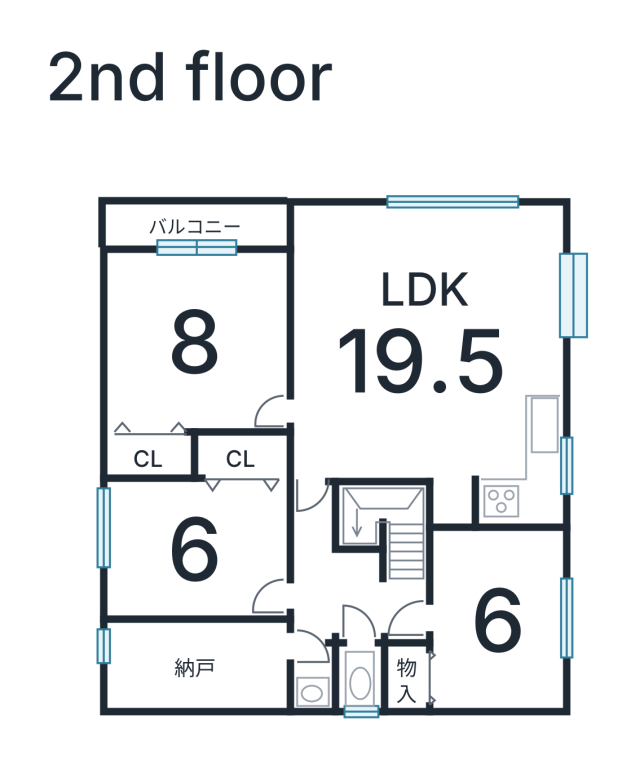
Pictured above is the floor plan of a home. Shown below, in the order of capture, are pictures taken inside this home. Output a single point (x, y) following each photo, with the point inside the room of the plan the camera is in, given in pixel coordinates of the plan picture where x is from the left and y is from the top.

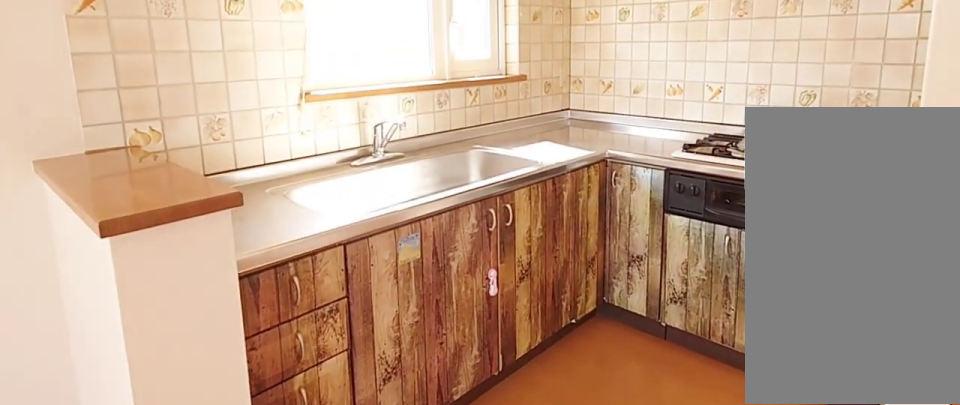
(482, 463)
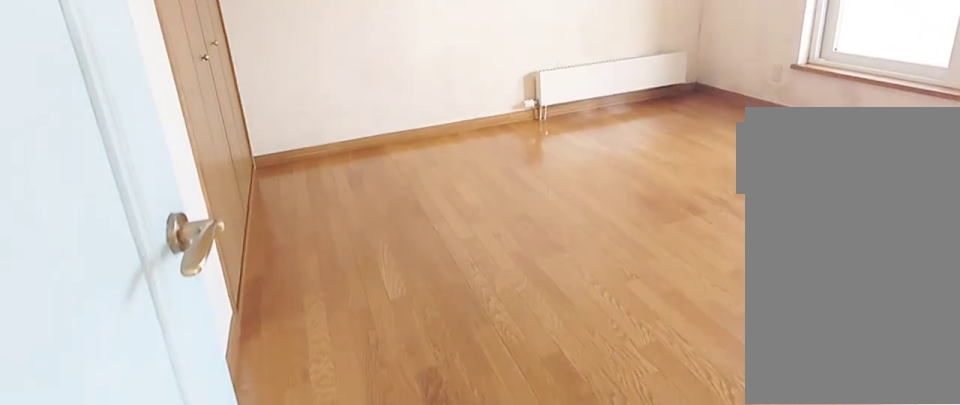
(187, 347)
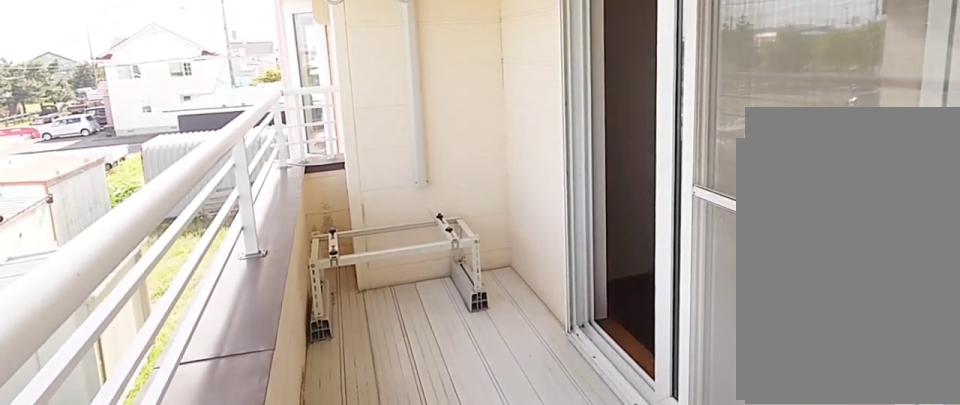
(184, 228)
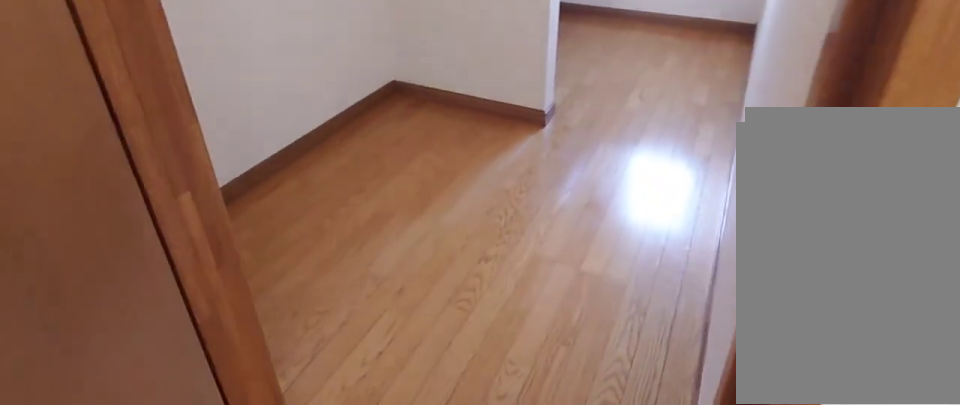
(189, 676)
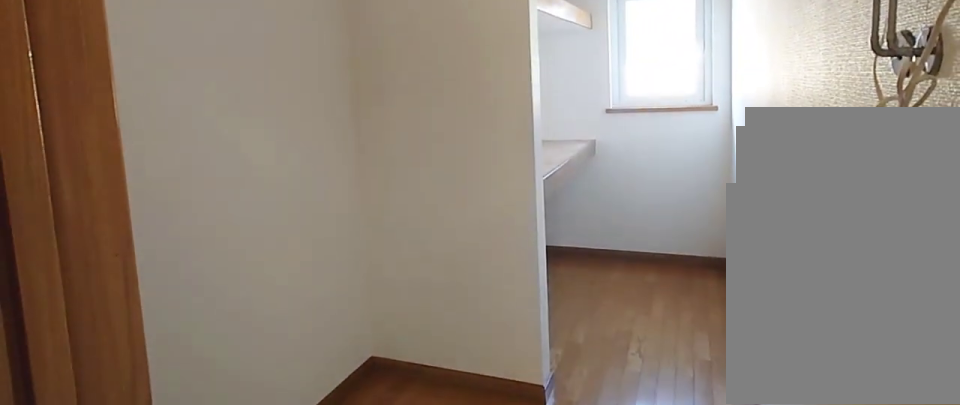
(189, 676)
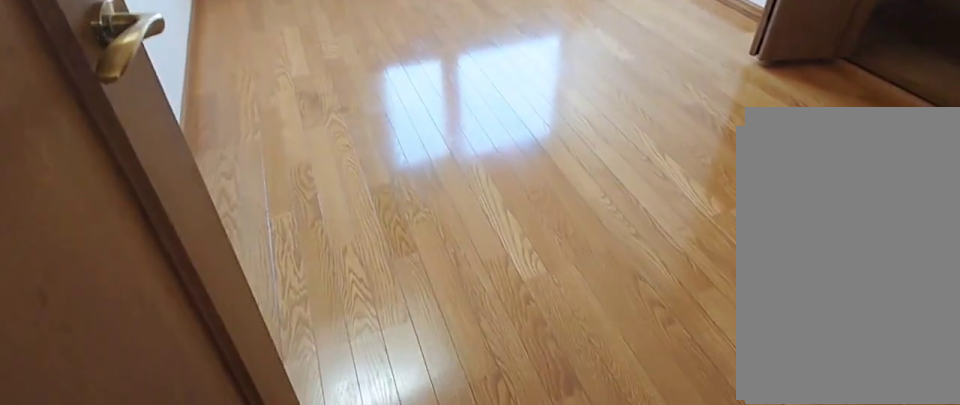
(189, 563)
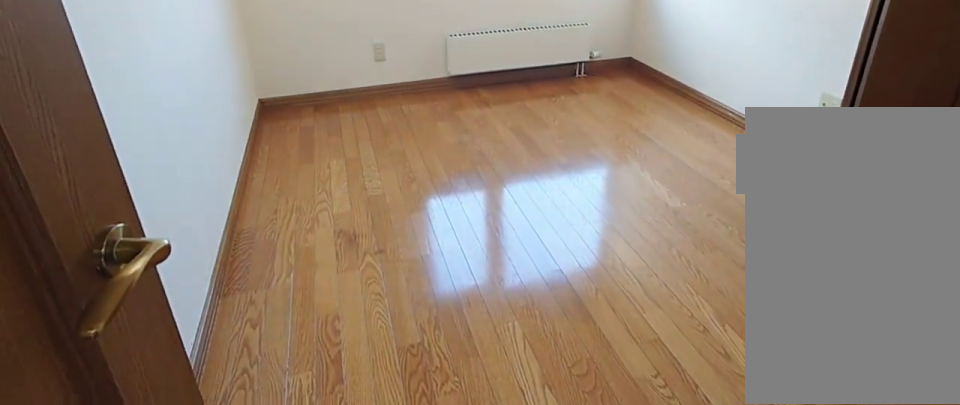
(189, 563)
